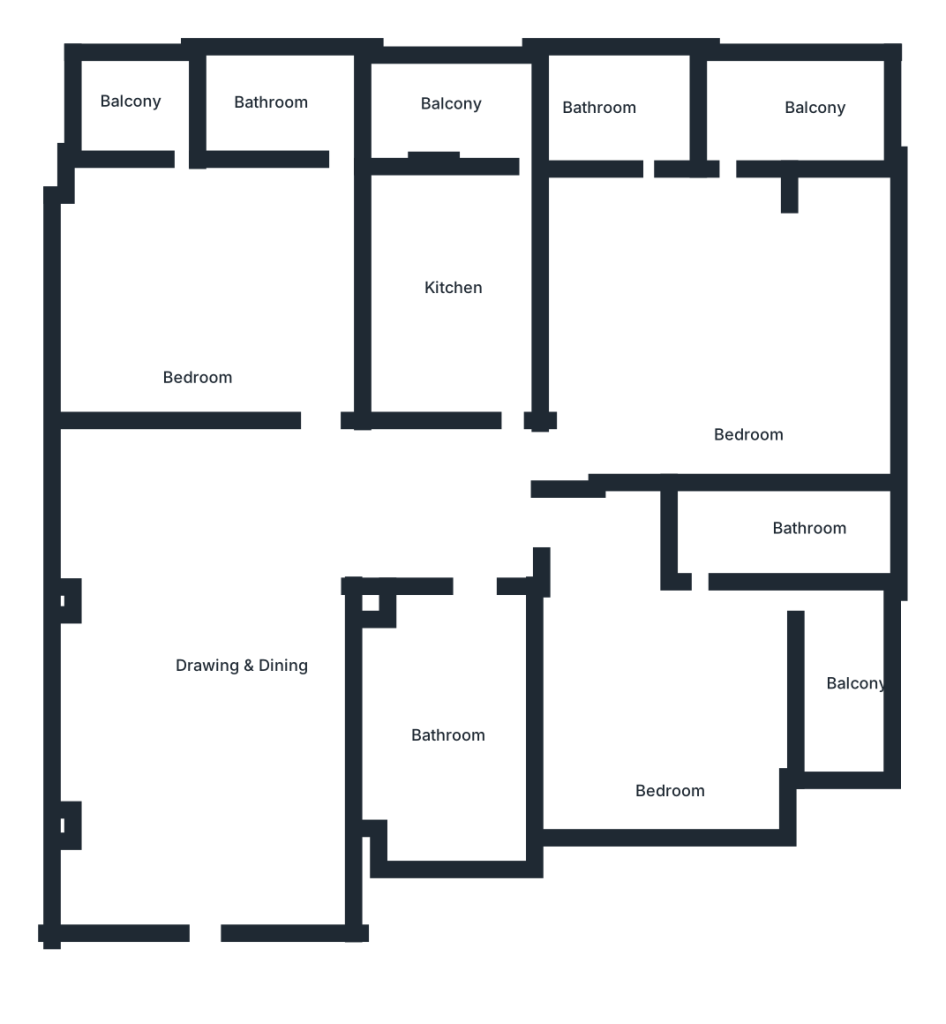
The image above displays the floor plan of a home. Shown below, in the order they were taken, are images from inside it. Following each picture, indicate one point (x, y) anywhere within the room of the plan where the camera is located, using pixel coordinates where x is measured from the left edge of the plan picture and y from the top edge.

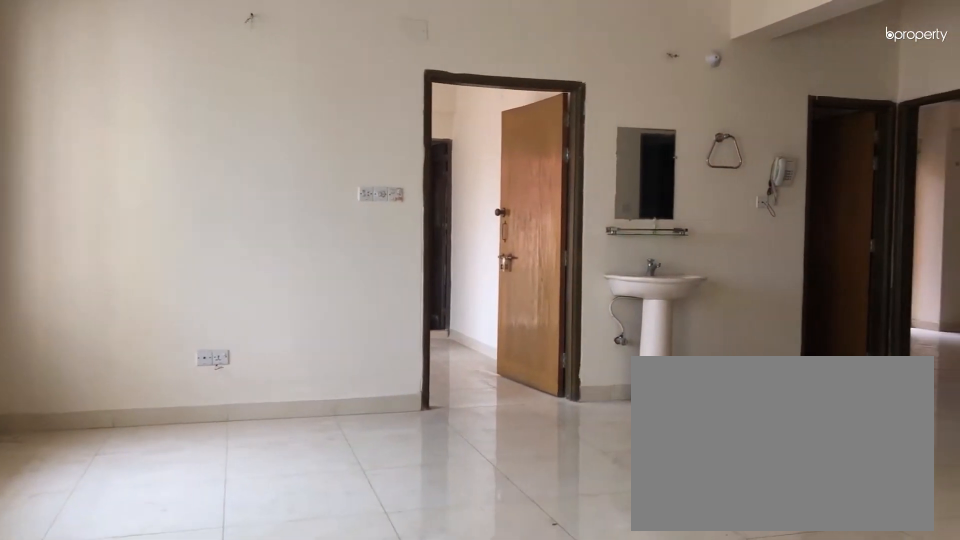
(245, 618)
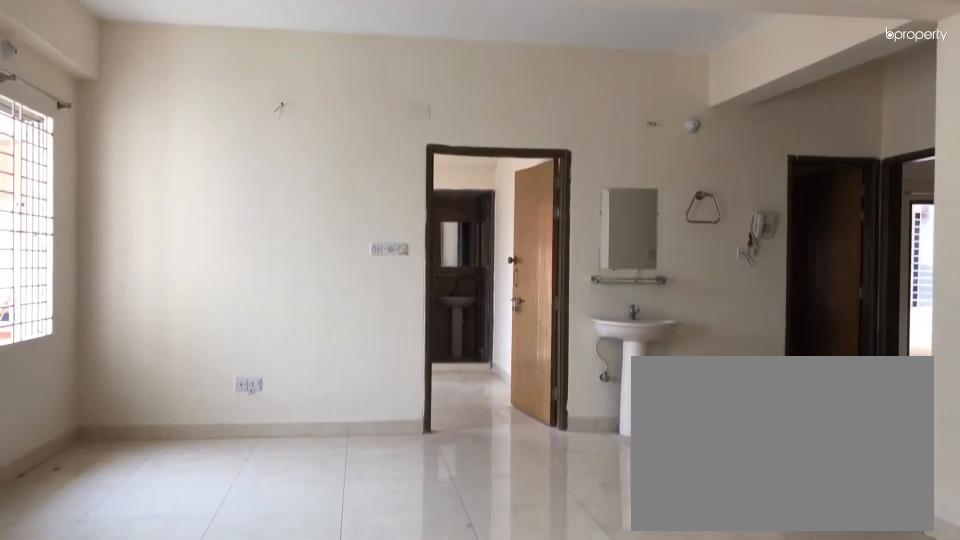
(246, 617)
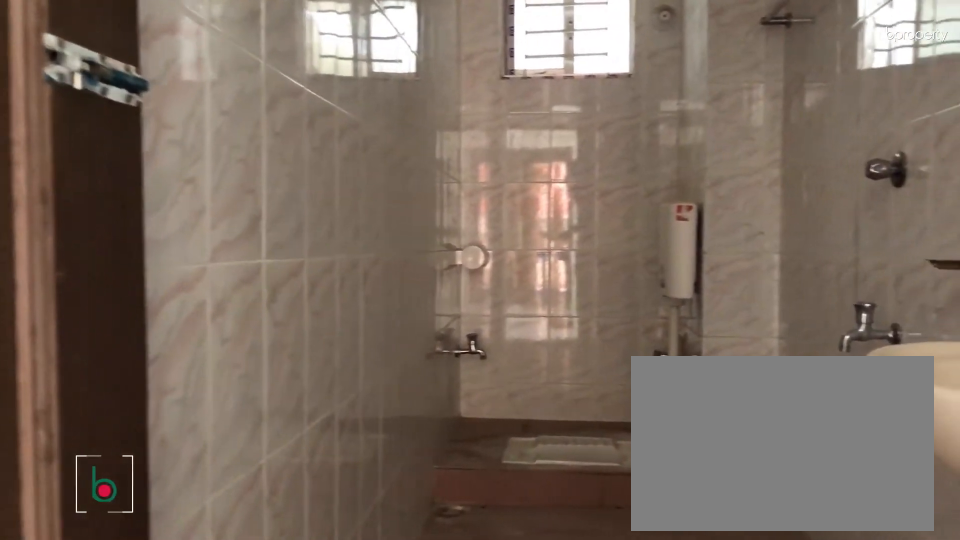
(442, 714)
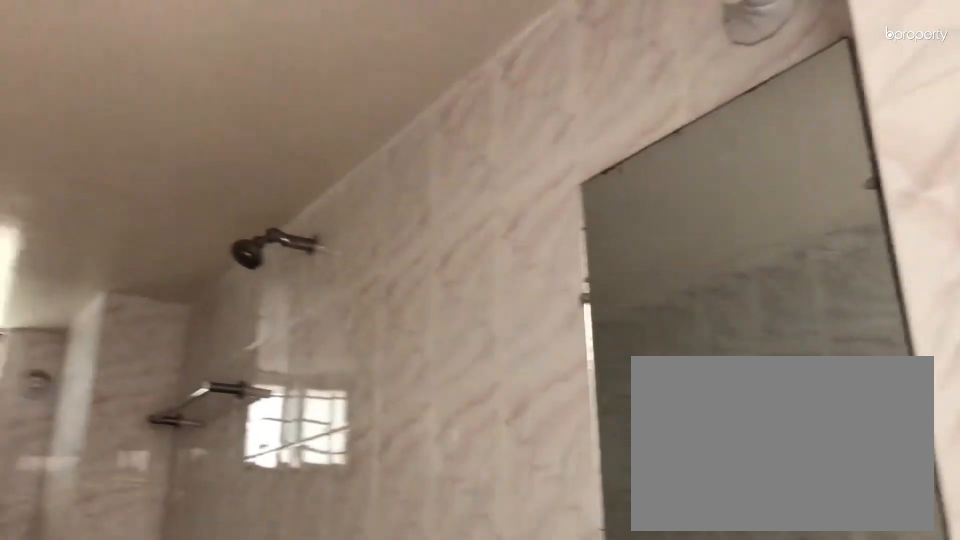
(442, 714)
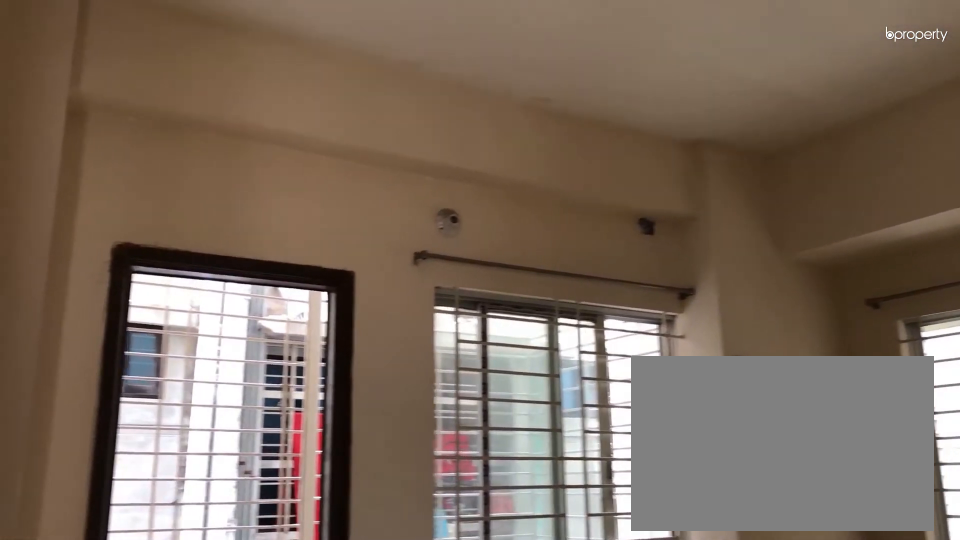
(671, 715)
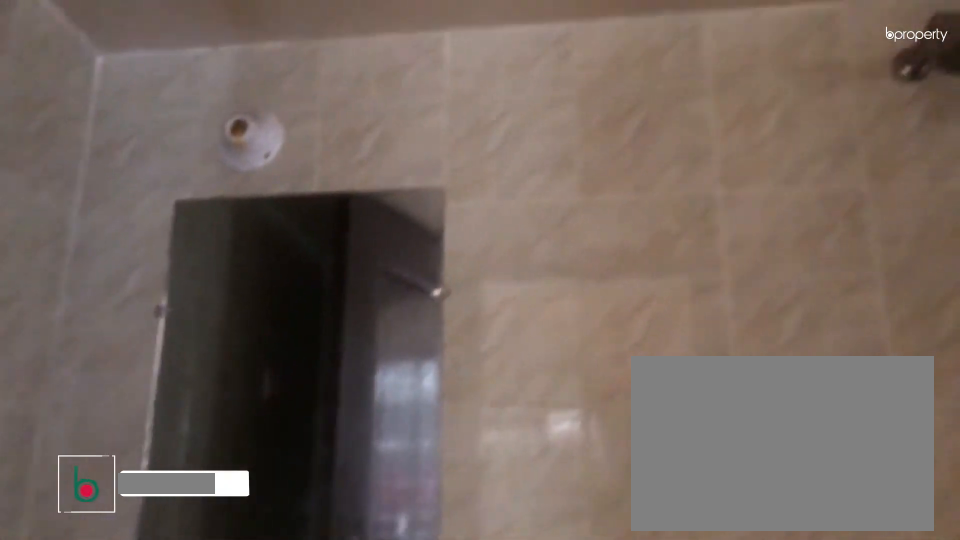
(774, 527)
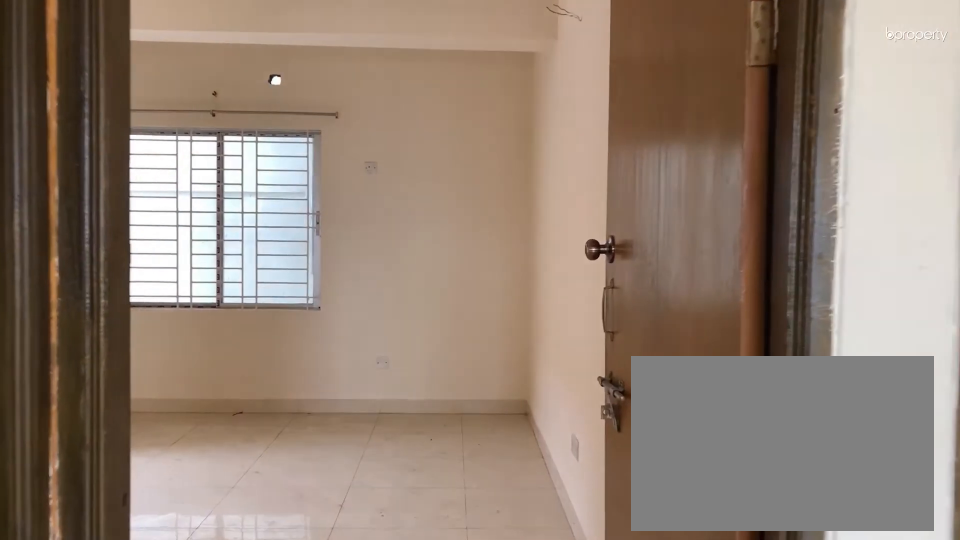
(528, 468)
